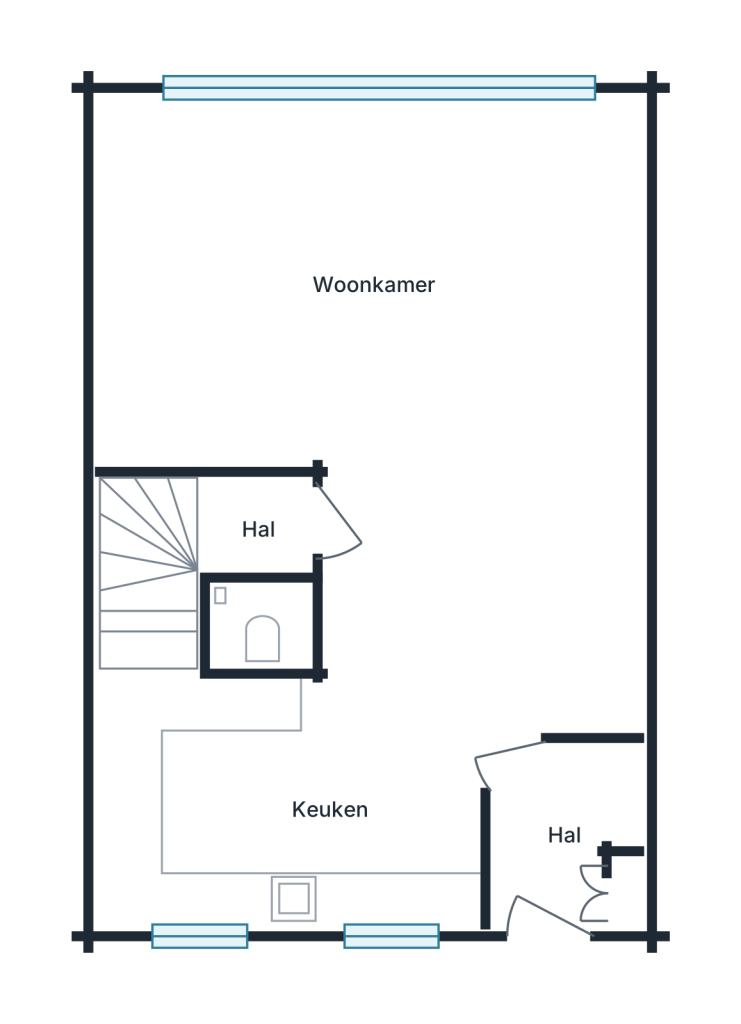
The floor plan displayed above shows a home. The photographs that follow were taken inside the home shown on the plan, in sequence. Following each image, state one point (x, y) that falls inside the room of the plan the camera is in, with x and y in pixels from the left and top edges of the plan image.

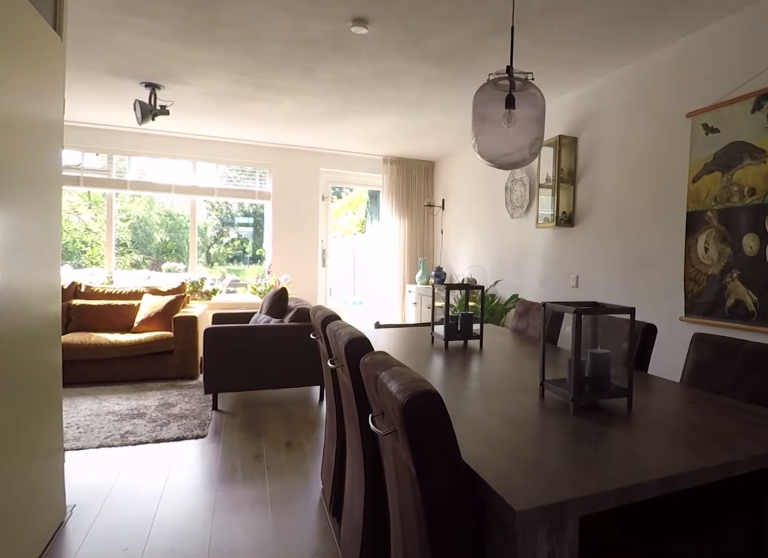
(242, 272)
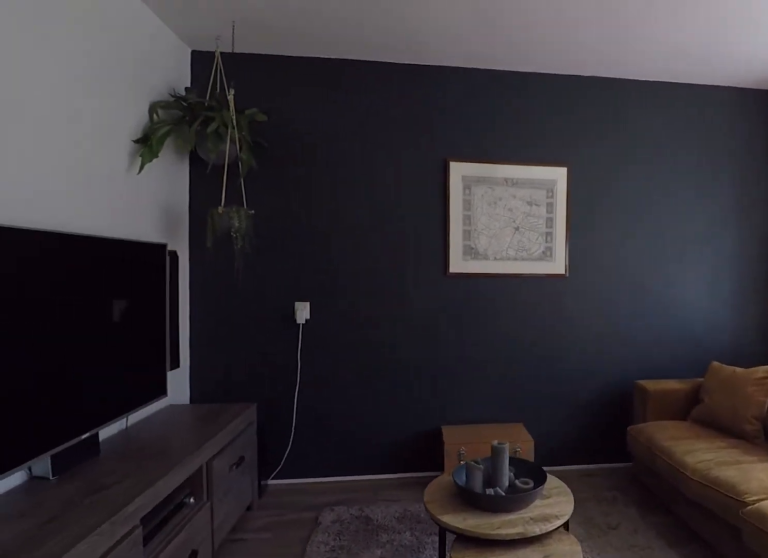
(242, 272)
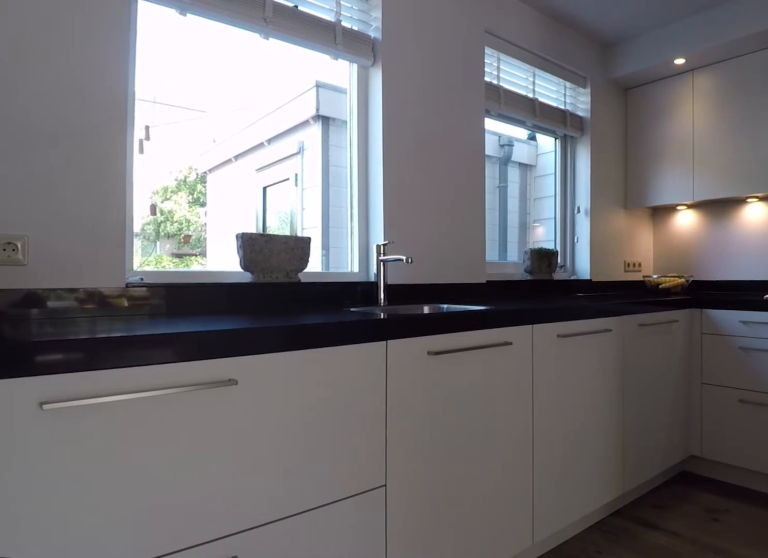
(275, 812)
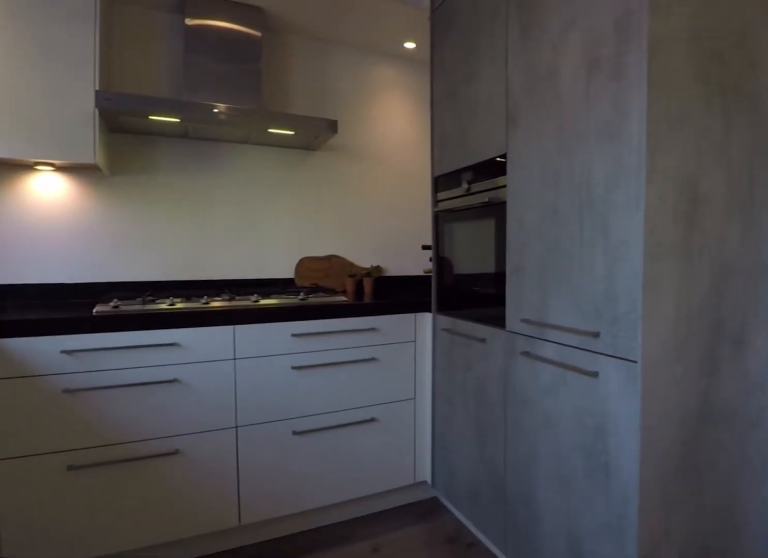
(275, 812)
